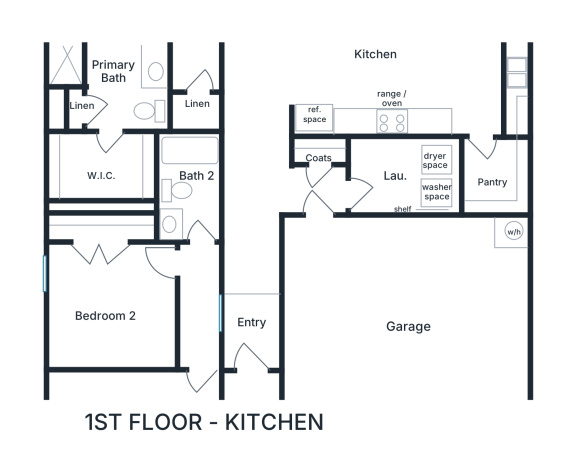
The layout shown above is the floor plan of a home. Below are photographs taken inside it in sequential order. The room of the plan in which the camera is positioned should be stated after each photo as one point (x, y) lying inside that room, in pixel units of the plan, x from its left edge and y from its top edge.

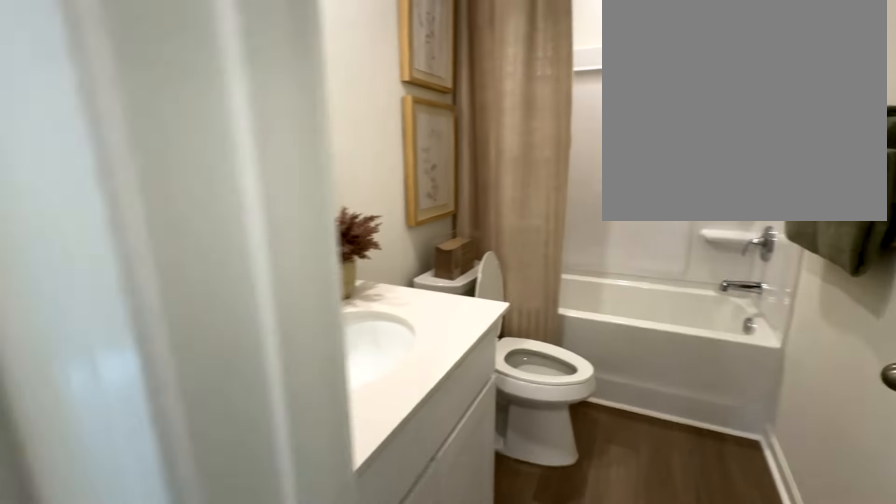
(190, 185)
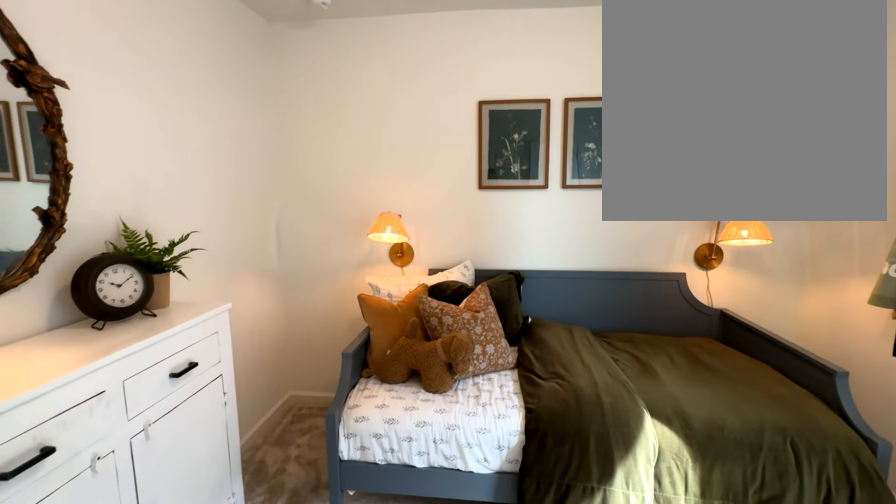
(111, 304)
